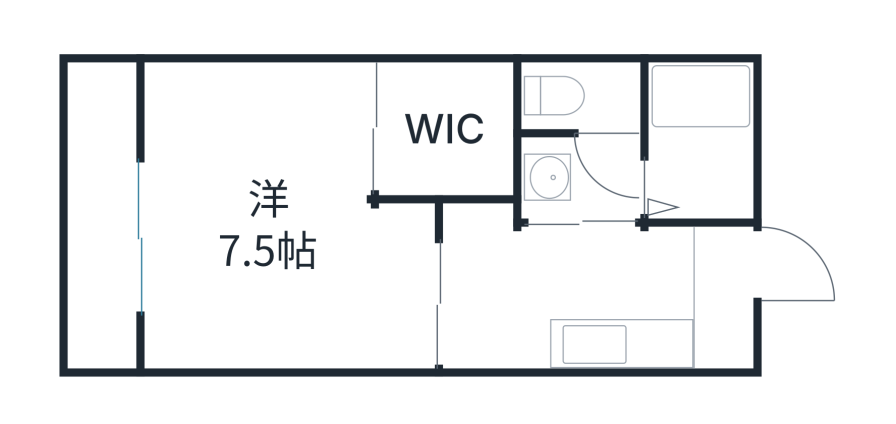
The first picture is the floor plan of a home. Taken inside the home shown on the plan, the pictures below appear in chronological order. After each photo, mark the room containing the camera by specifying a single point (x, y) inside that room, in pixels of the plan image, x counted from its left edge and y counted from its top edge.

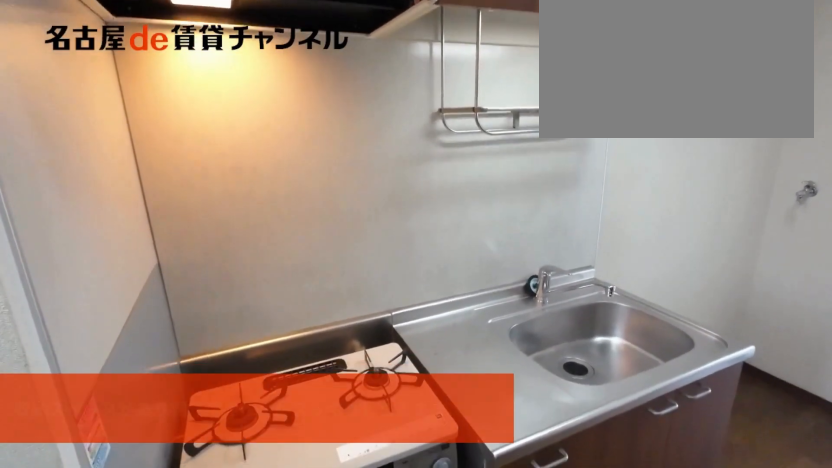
(619, 346)
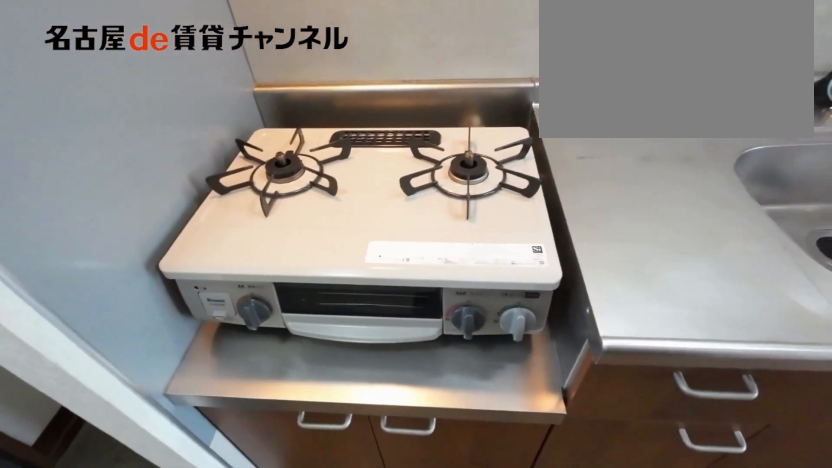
(619, 346)
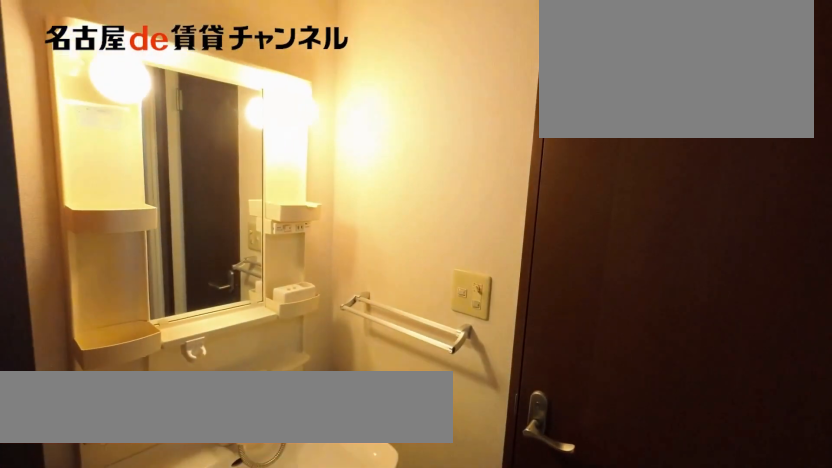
(584, 180)
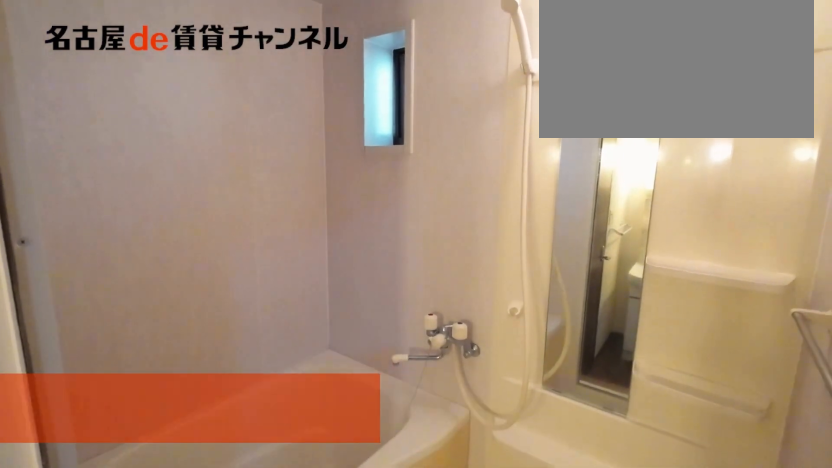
(702, 143)
